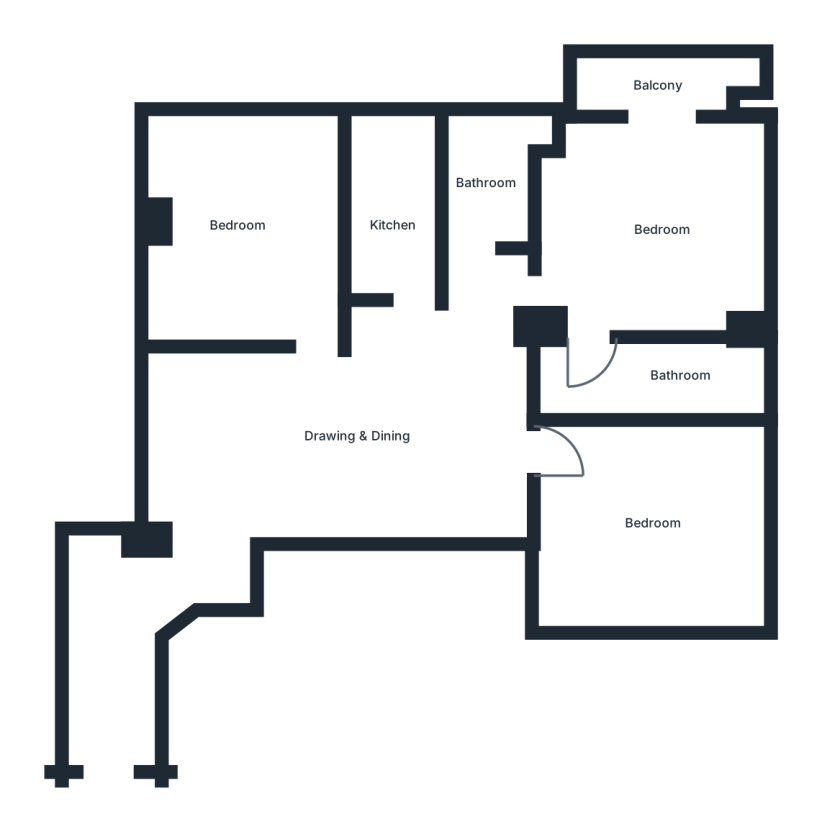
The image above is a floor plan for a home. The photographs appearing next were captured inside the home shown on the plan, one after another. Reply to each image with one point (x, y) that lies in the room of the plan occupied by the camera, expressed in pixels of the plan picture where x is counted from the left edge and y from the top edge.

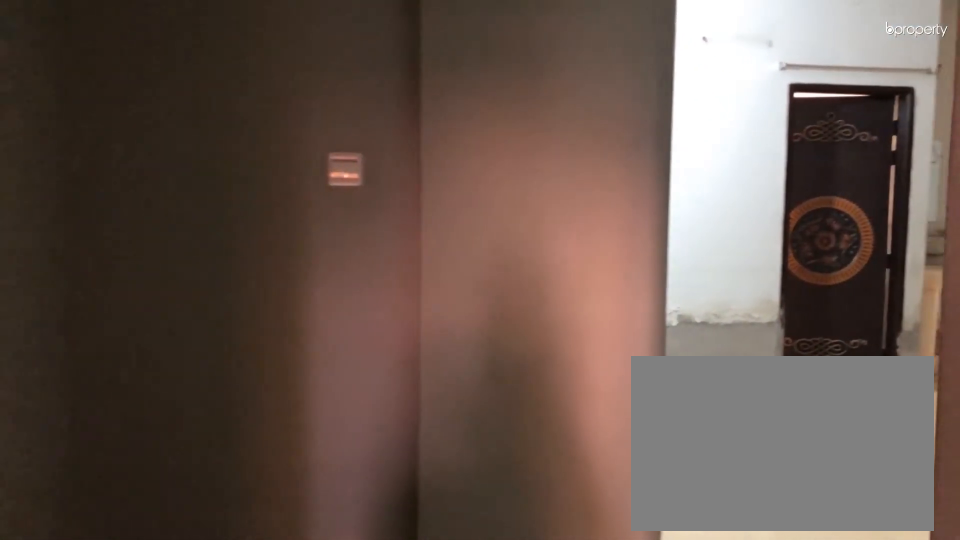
(126, 592)
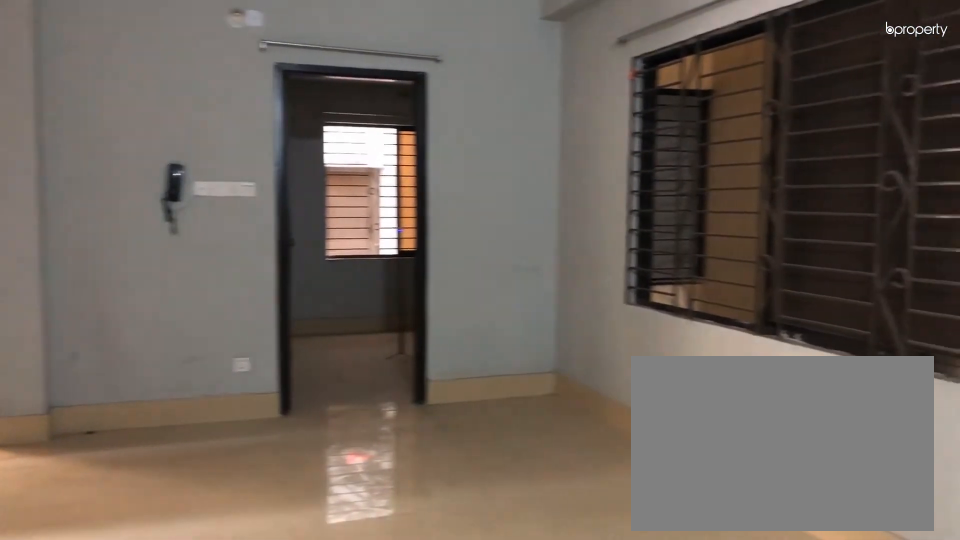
(330, 442)
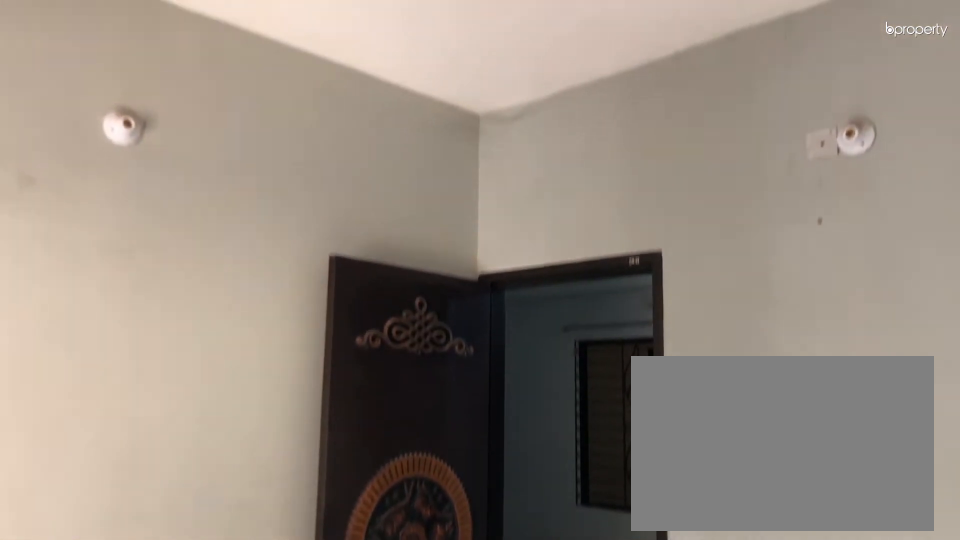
(260, 236)
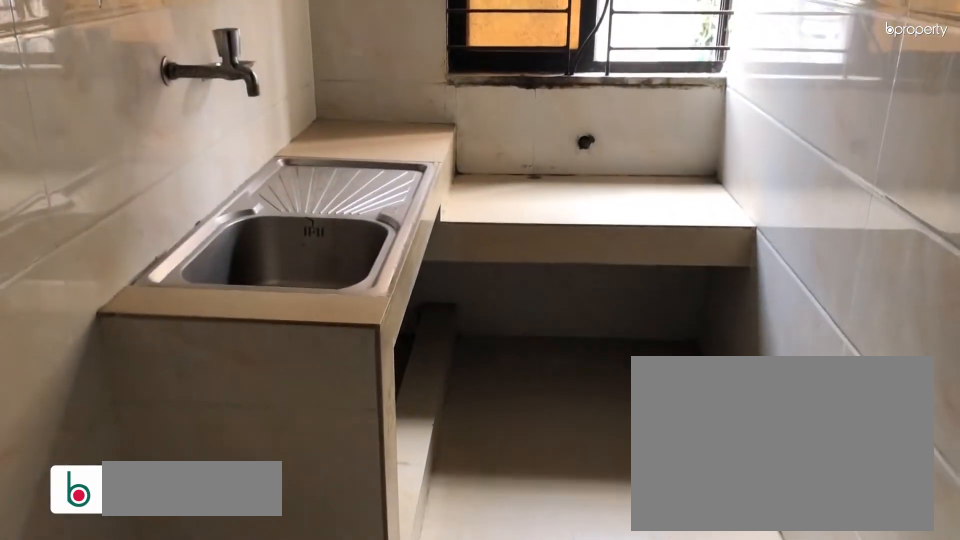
(399, 204)
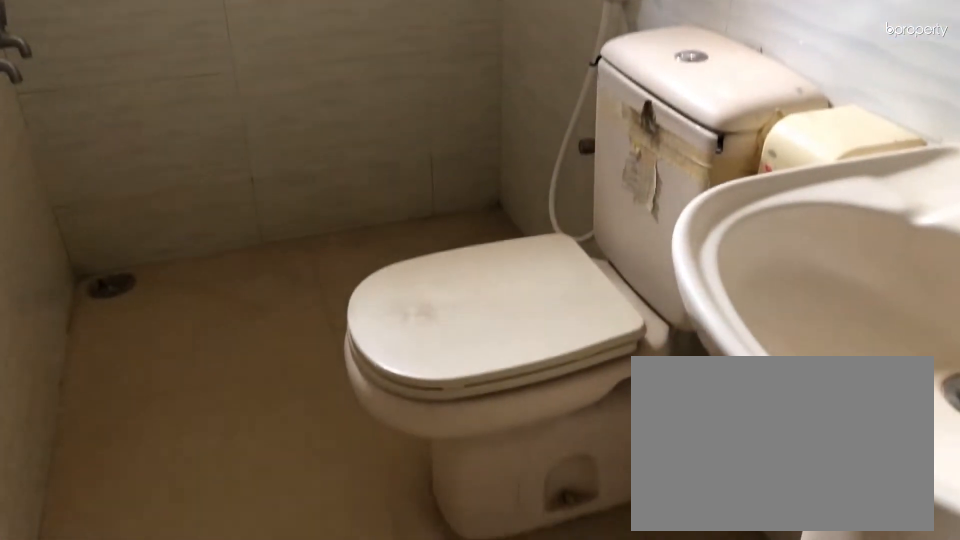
(489, 175)
